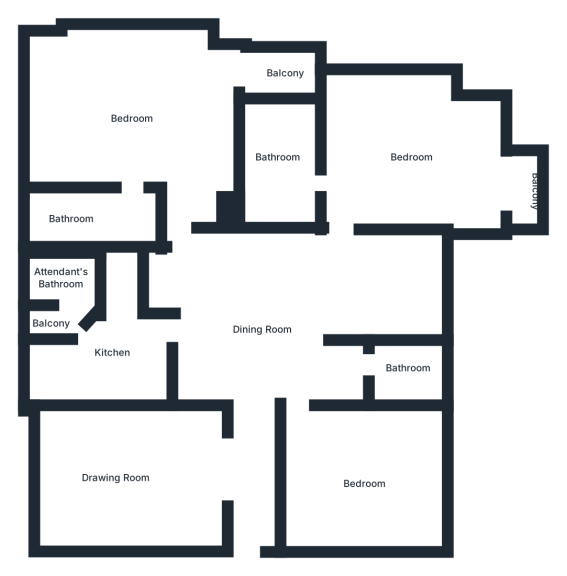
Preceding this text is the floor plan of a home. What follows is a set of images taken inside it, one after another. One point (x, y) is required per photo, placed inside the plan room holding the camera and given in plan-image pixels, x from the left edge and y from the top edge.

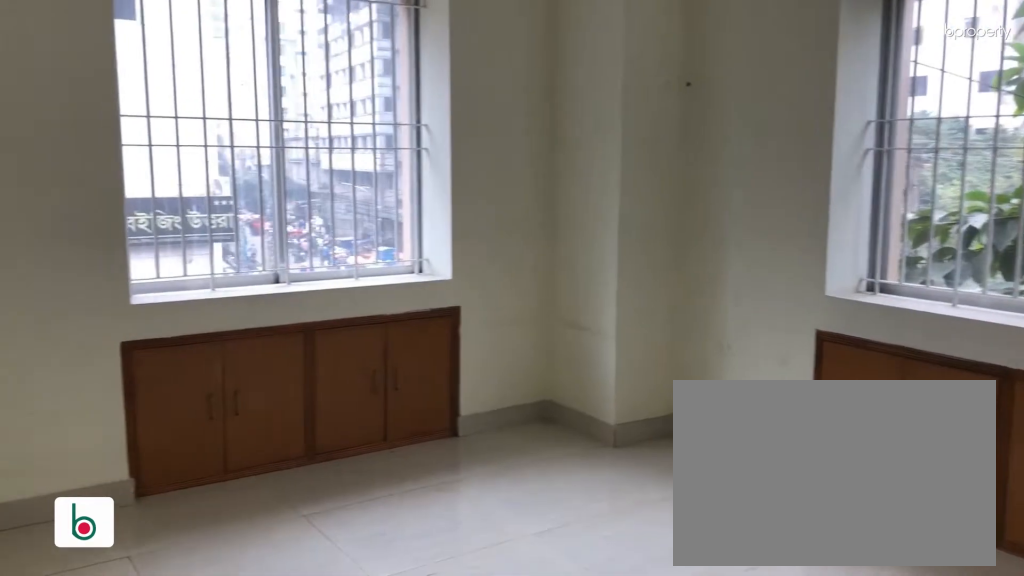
(125, 116)
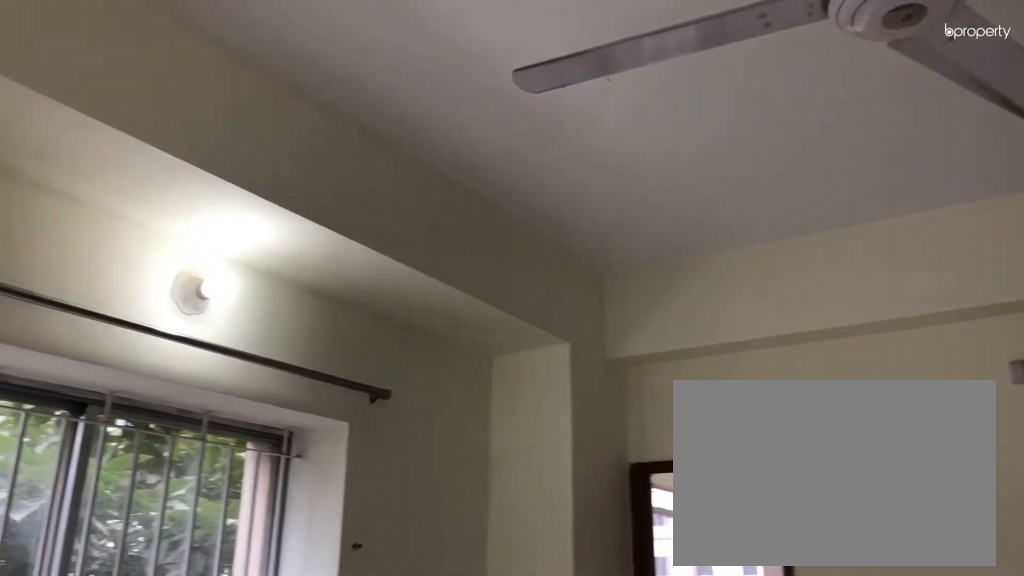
(125, 116)
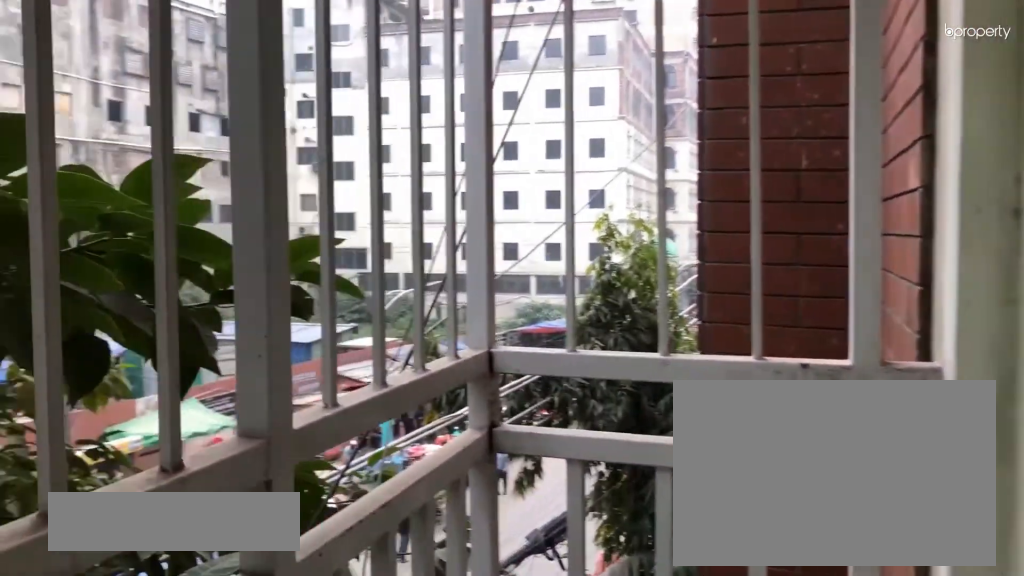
(288, 67)
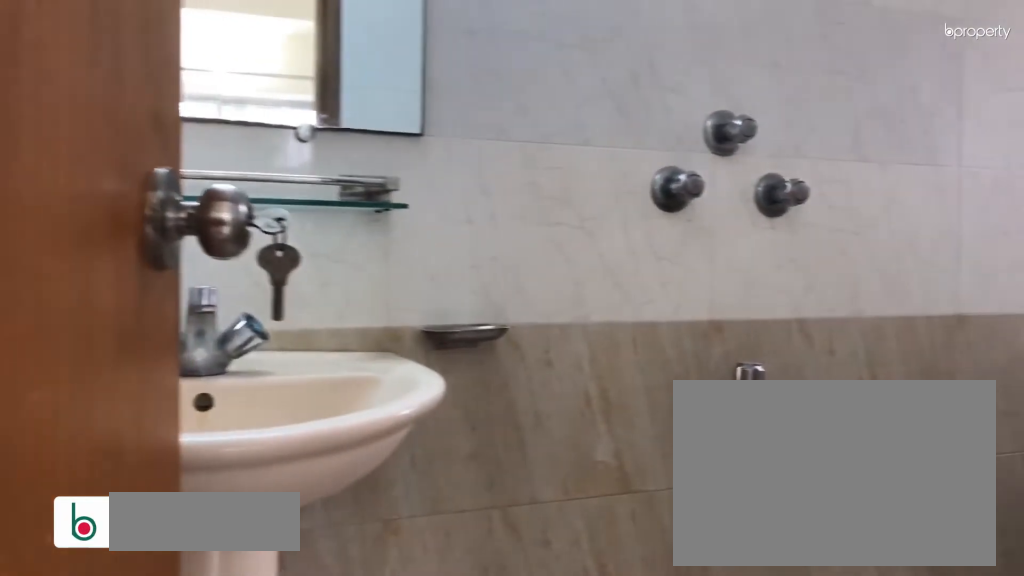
(85, 213)
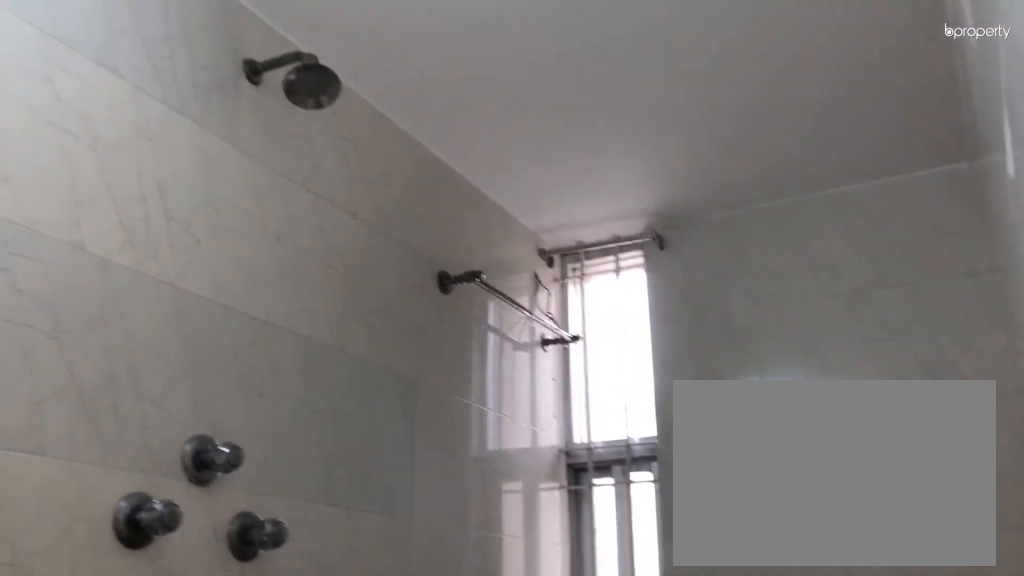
(85, 213)
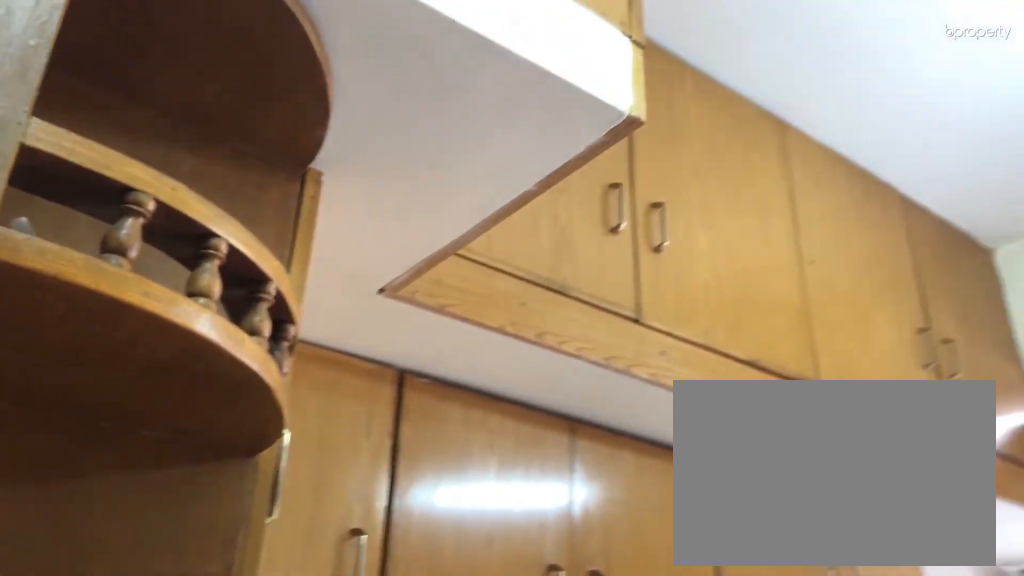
(132, 349)
